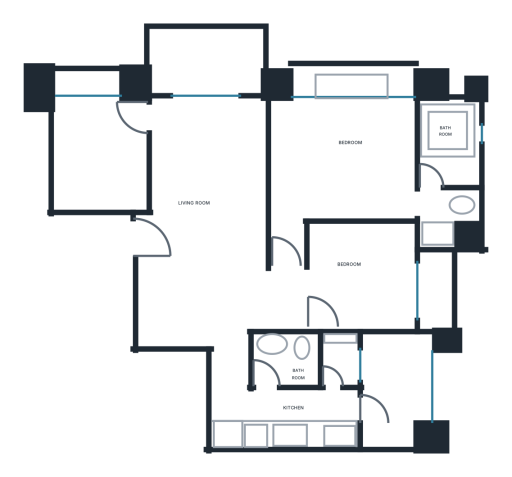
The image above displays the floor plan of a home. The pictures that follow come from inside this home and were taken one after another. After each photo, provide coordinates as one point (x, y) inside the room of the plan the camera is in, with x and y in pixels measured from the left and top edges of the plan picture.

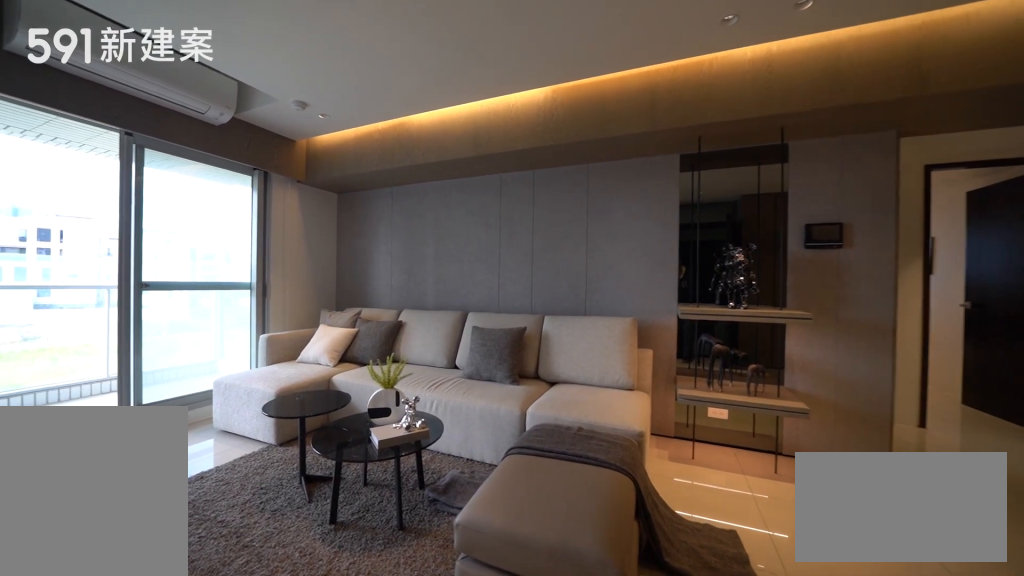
(206, 176)
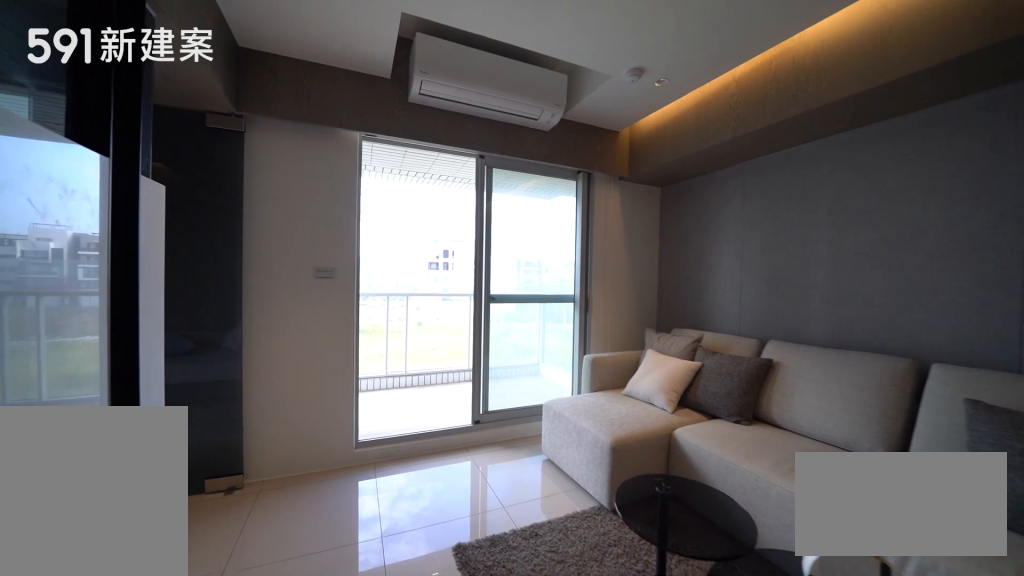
(206, 176)
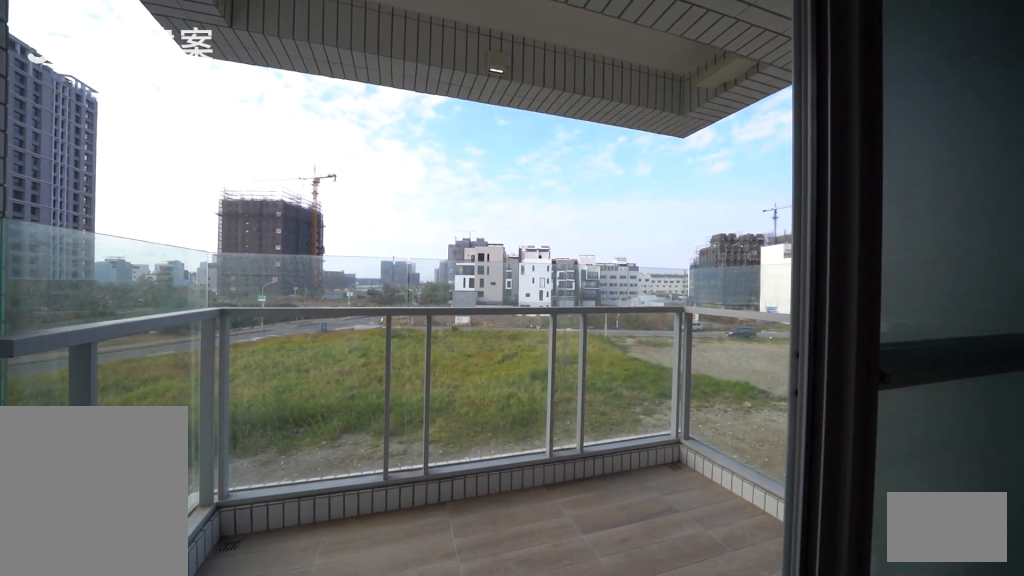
(203, 62)
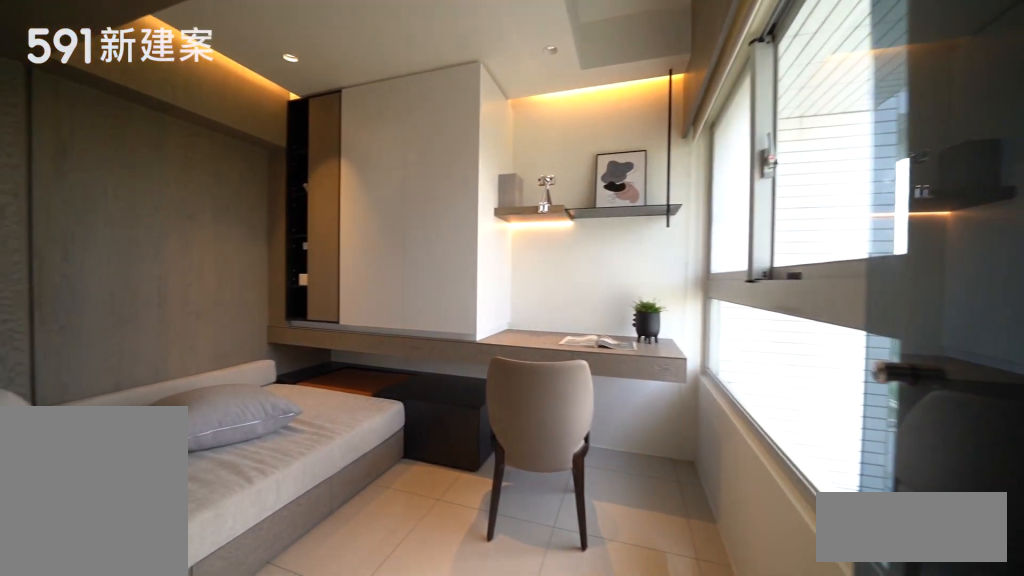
(96, 154)
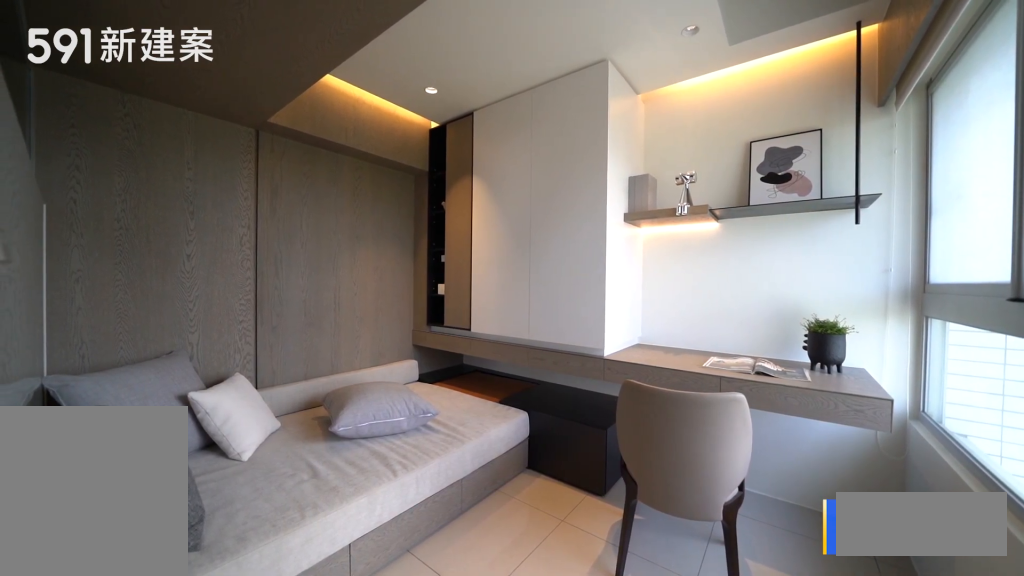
(96, 154)
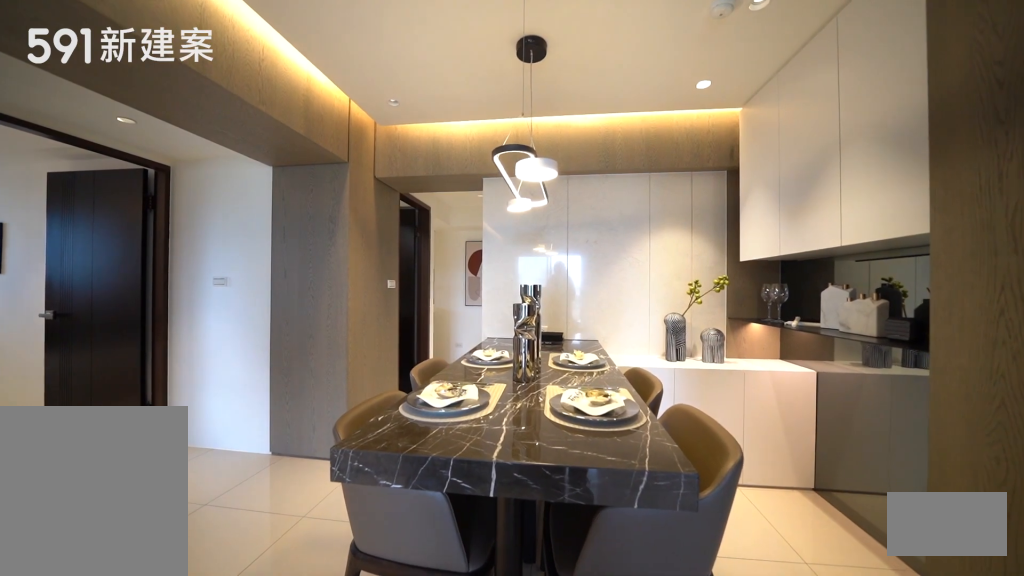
(189, 299)
